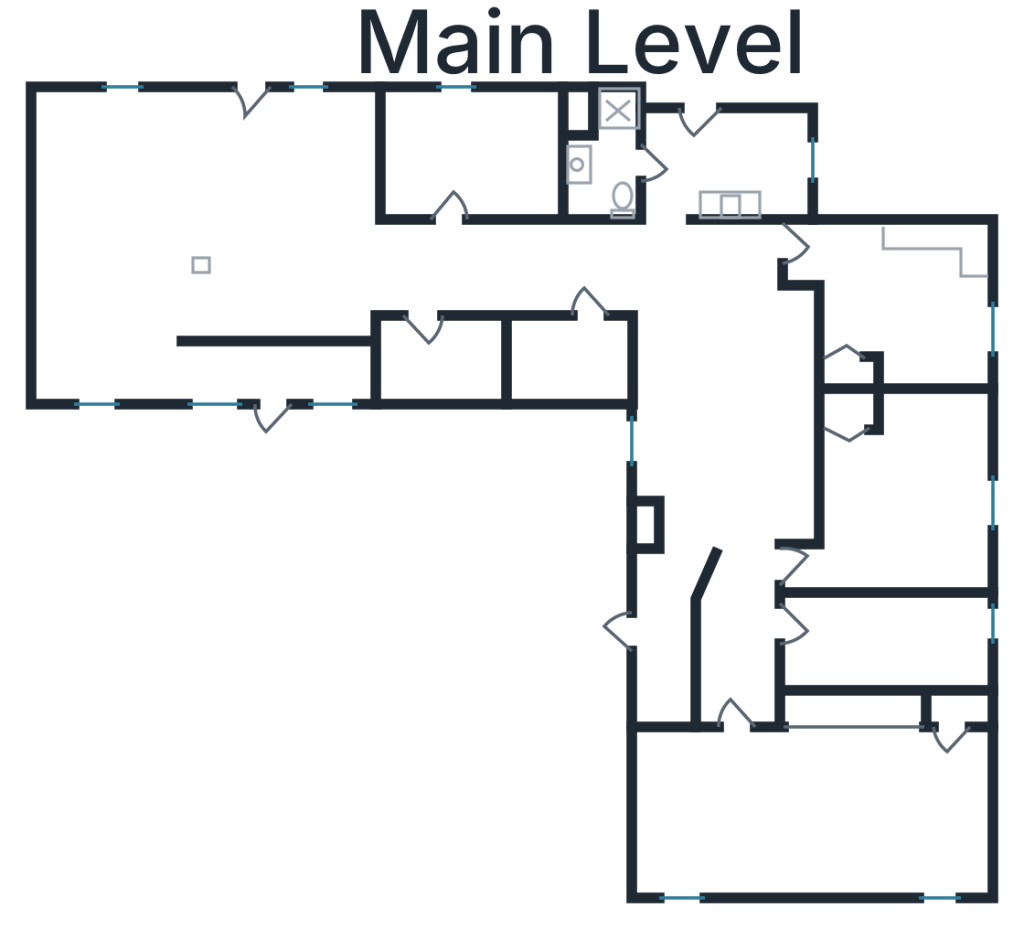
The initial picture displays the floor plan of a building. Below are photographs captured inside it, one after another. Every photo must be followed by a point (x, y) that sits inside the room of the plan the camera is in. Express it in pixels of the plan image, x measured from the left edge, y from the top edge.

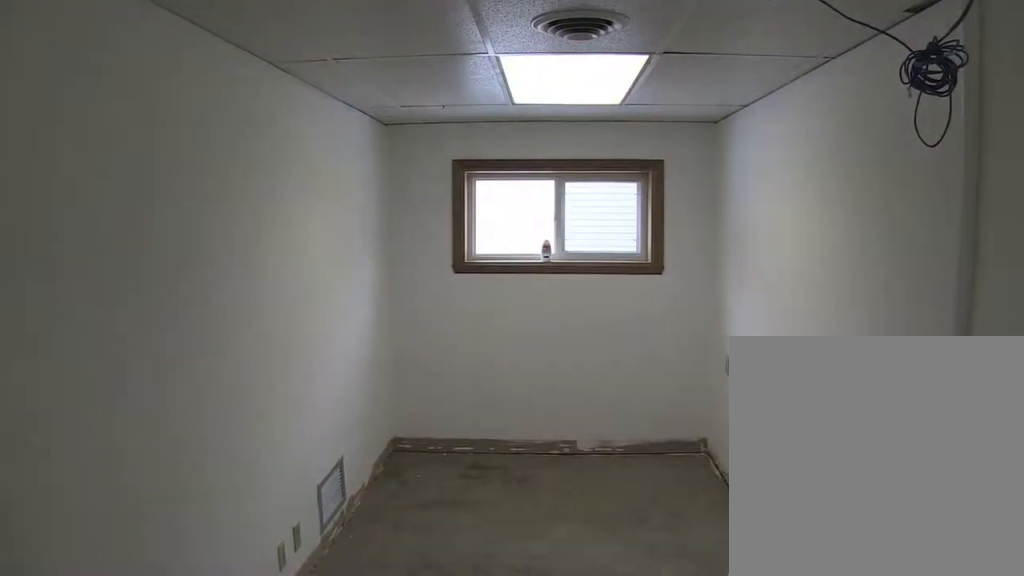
(881, 640)
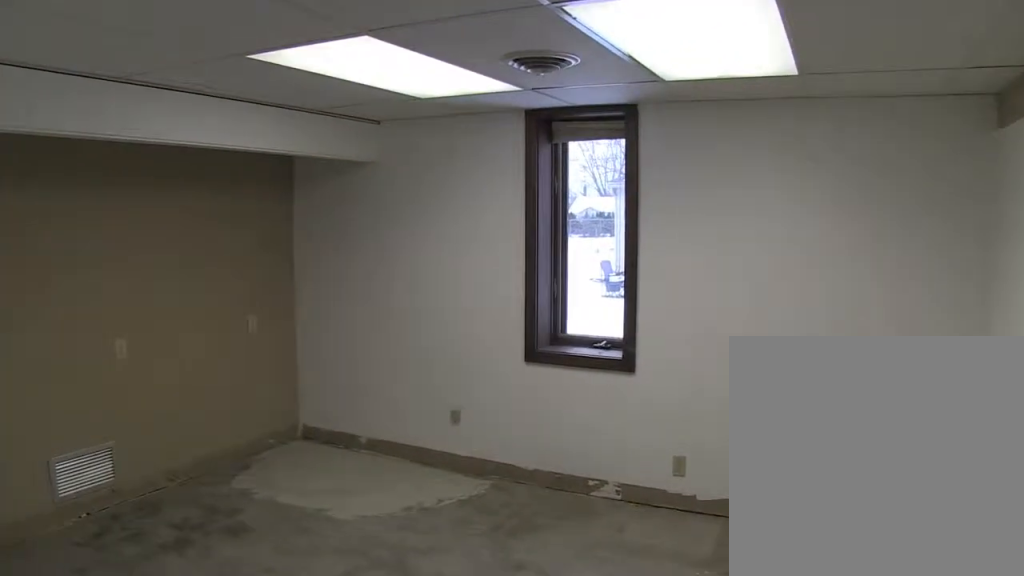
(899, 501)
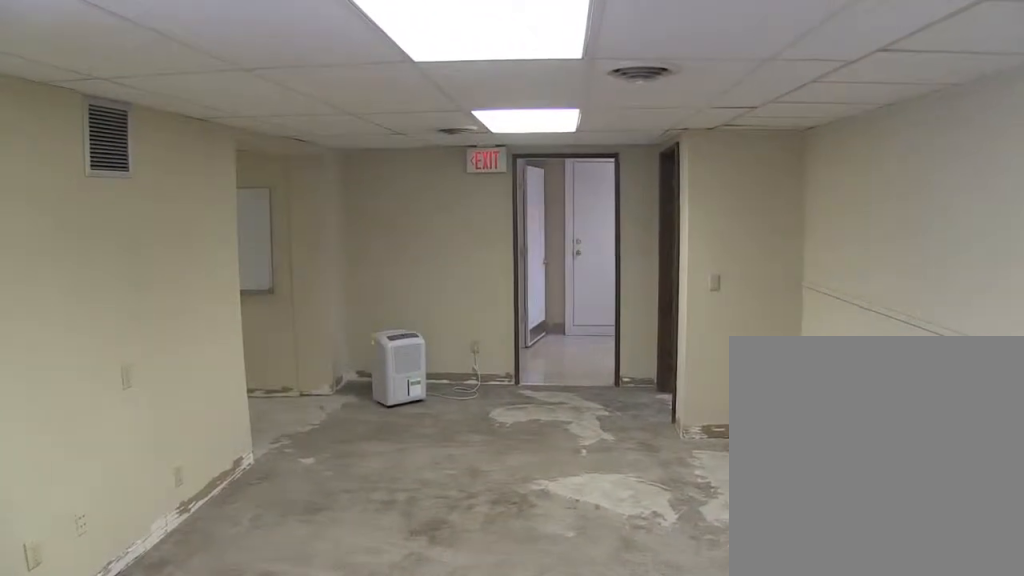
(723, 388)
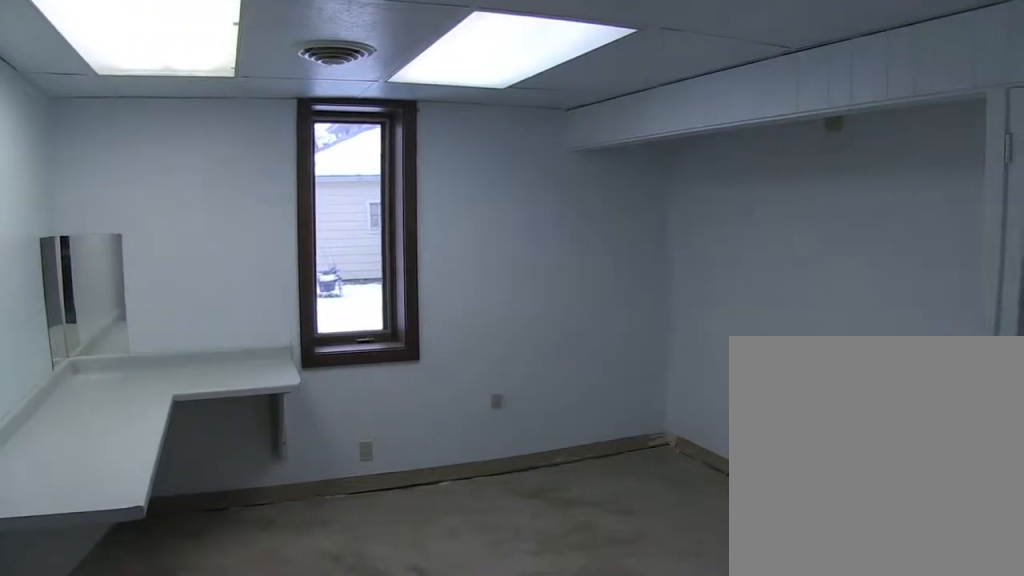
(895, 294)
